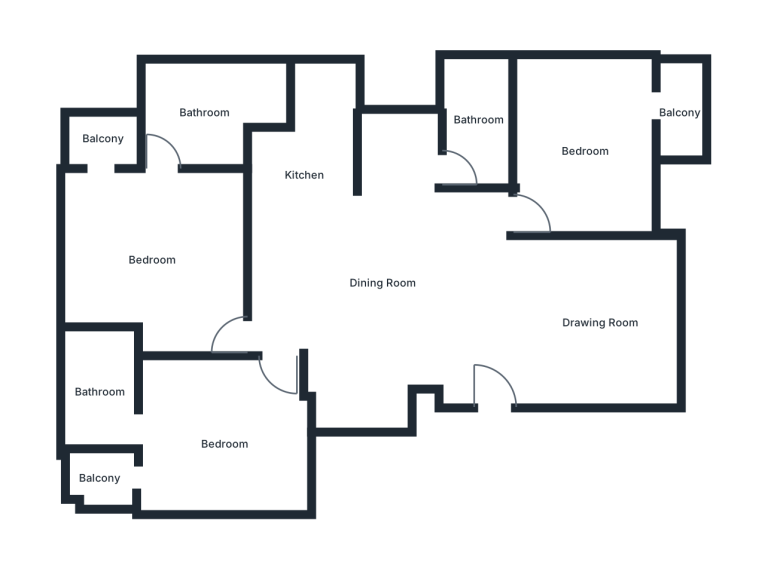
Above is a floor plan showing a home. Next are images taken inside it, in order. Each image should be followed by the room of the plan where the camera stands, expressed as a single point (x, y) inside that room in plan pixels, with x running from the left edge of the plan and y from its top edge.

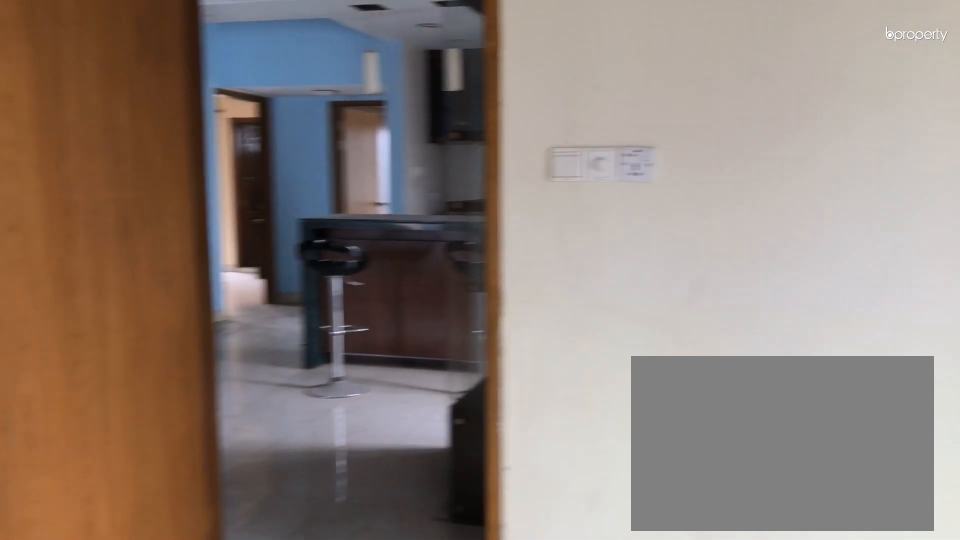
(586, 152)
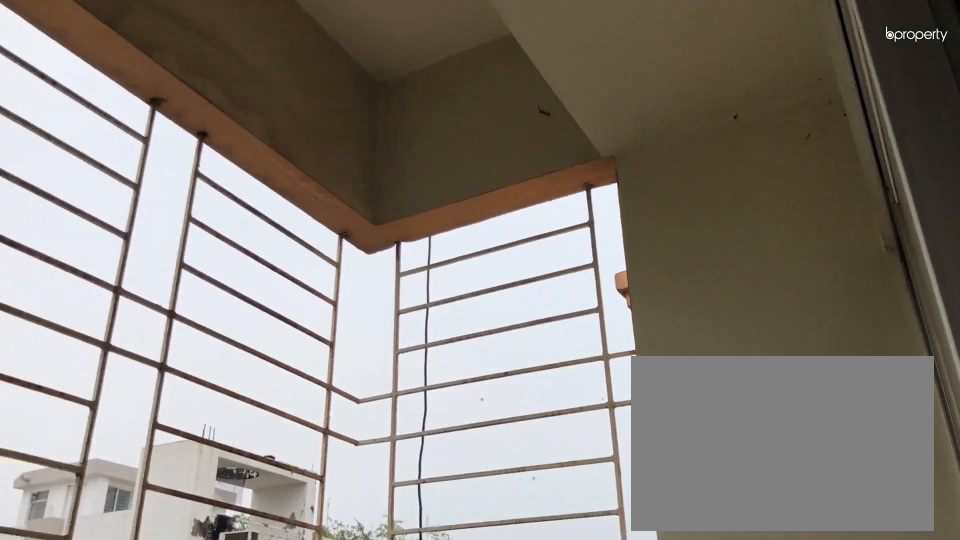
(680, 110)
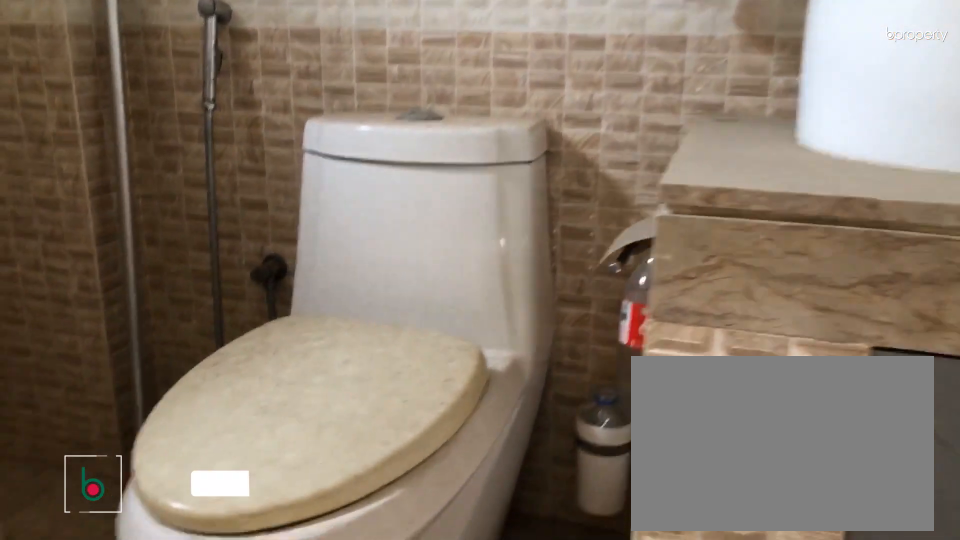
(478, 118)
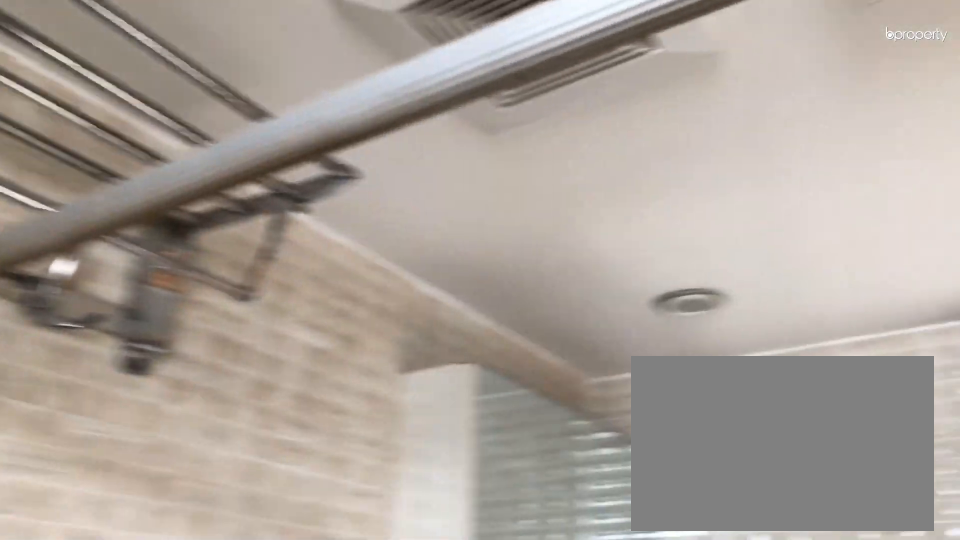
(478, 118)
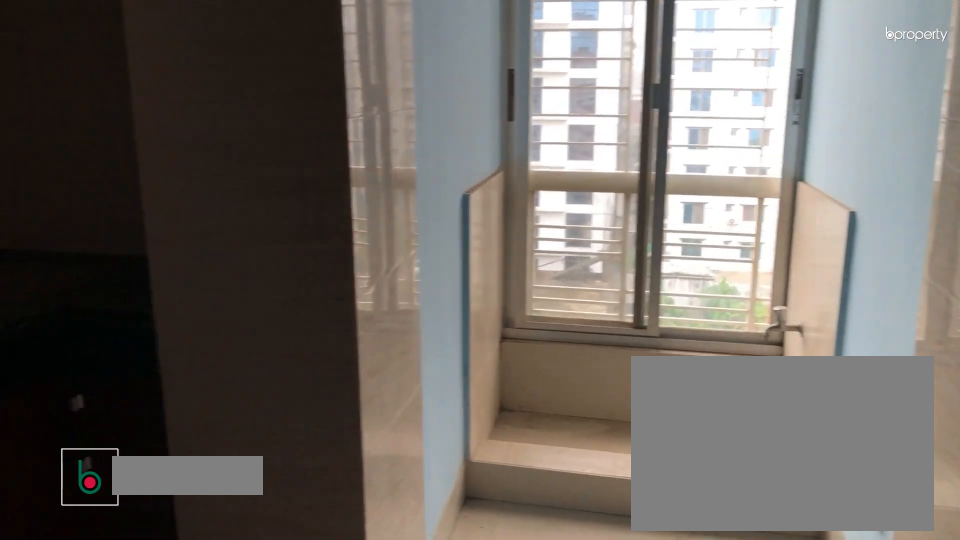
(305, 174)
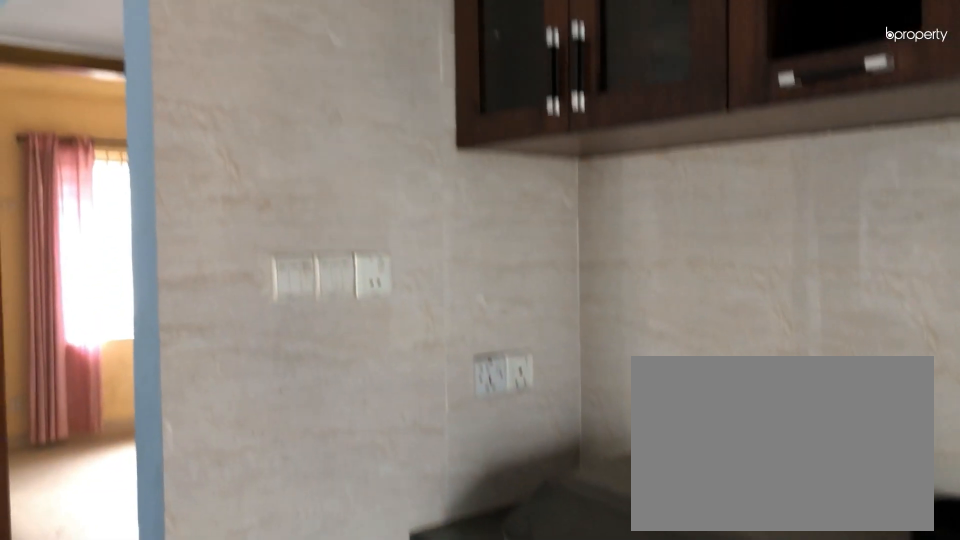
(305, 174)
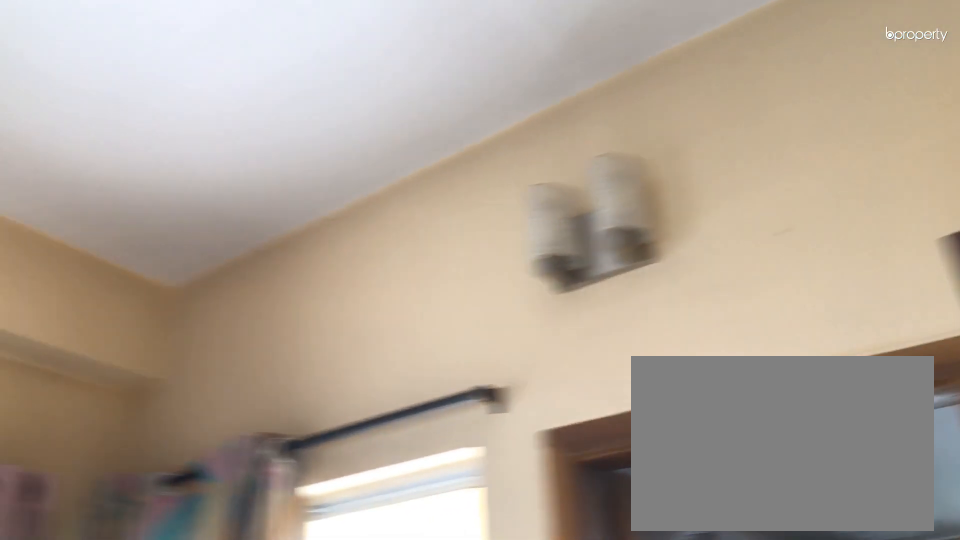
(152, 260)
